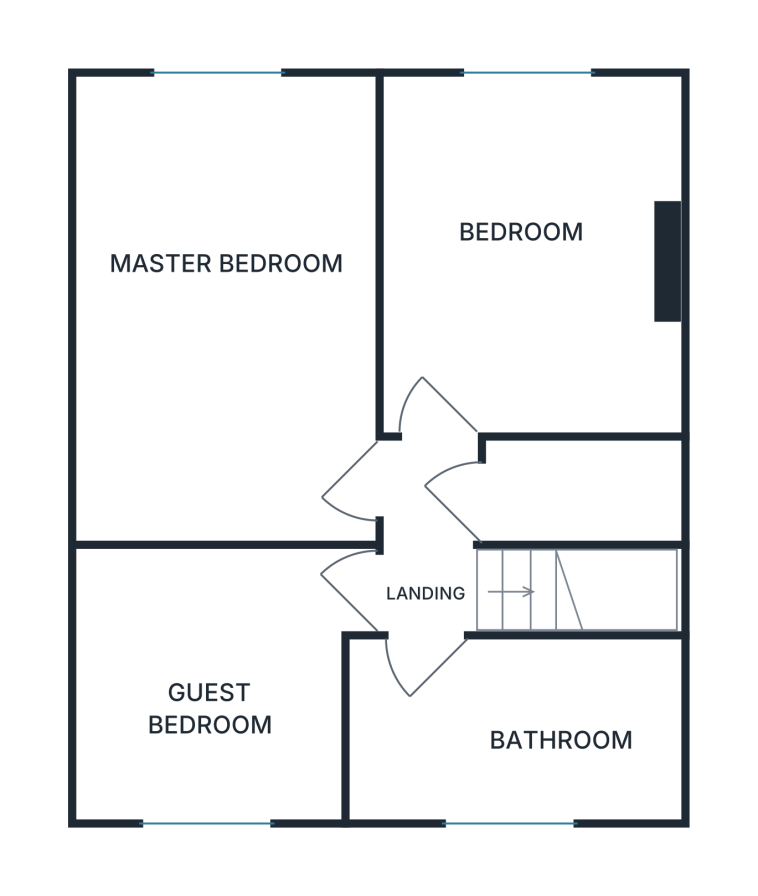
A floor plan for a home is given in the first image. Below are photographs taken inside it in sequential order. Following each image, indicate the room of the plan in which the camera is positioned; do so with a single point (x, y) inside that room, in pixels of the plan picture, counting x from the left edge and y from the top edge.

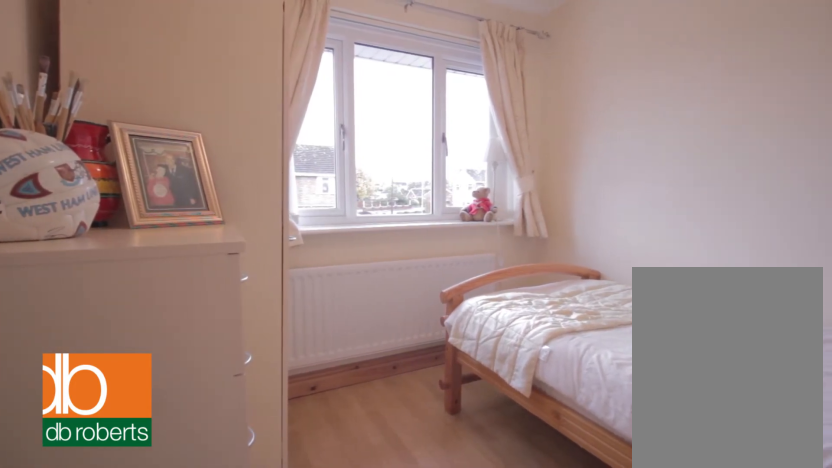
(216, 676)
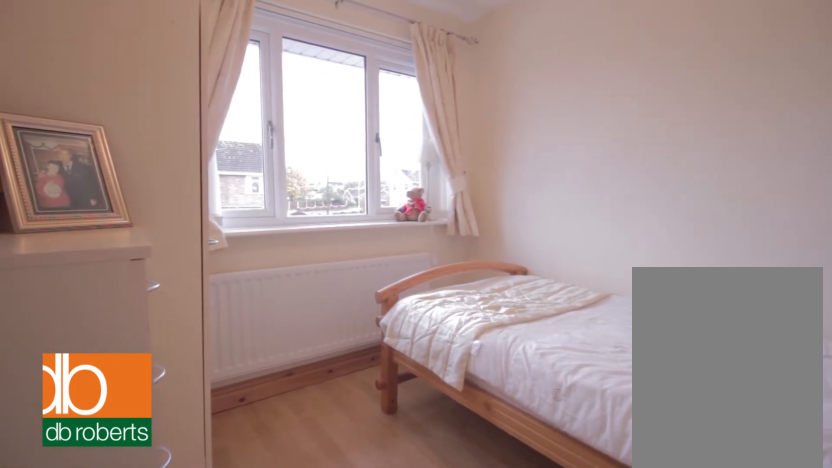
(216, 676)
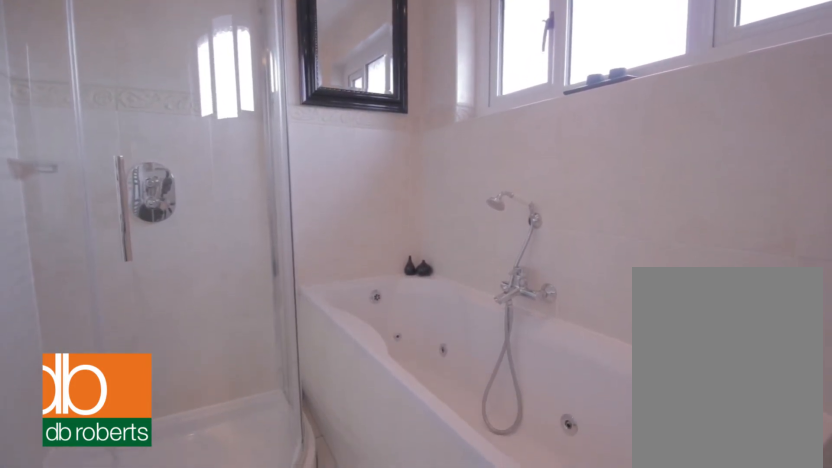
(512, 727)
